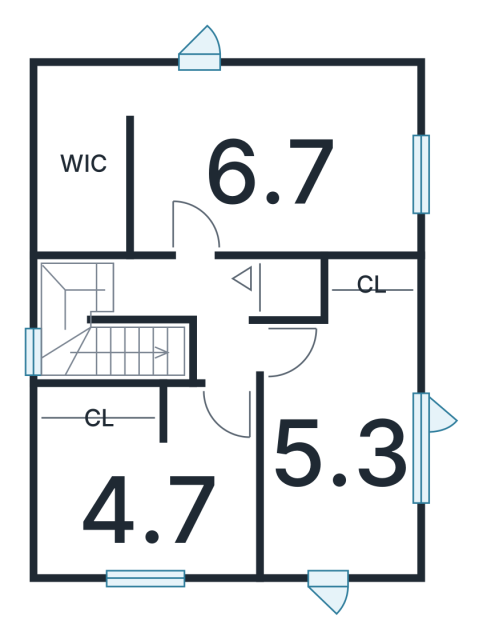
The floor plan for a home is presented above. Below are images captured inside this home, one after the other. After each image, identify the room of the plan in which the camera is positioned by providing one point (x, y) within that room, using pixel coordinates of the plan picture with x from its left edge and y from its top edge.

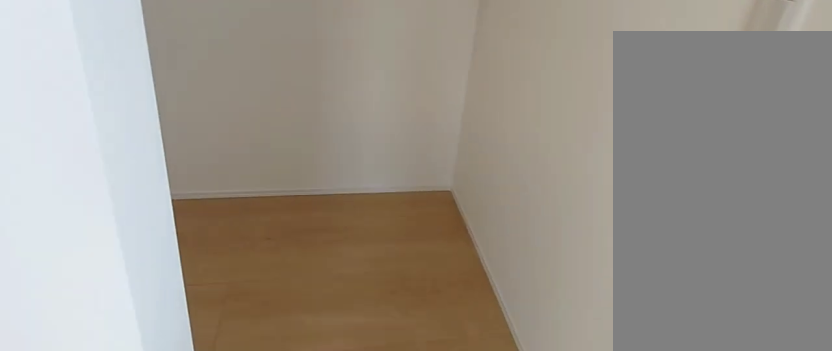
(86, 175)
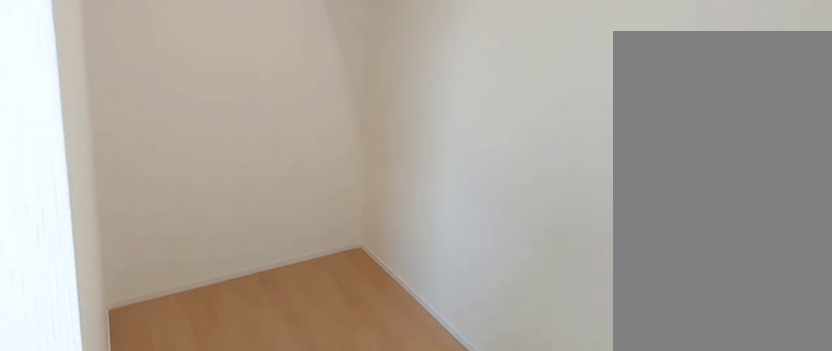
(86, 175)
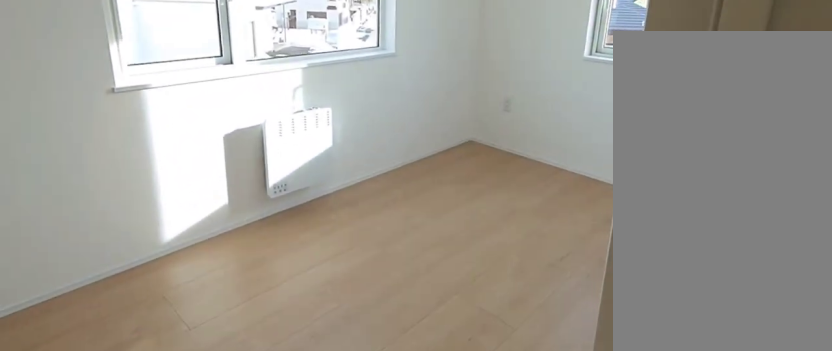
(342, 452)
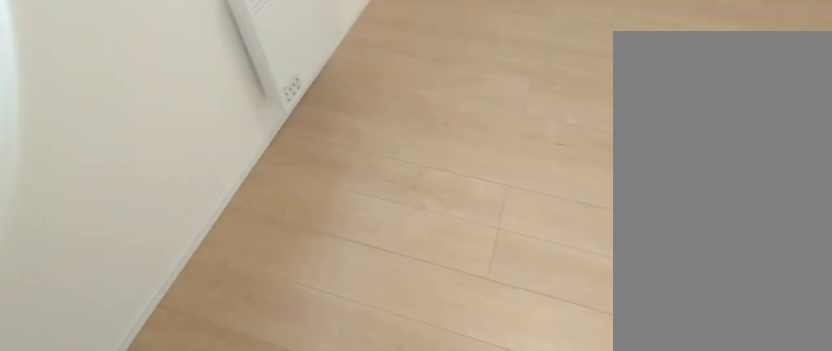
(149, 522)
